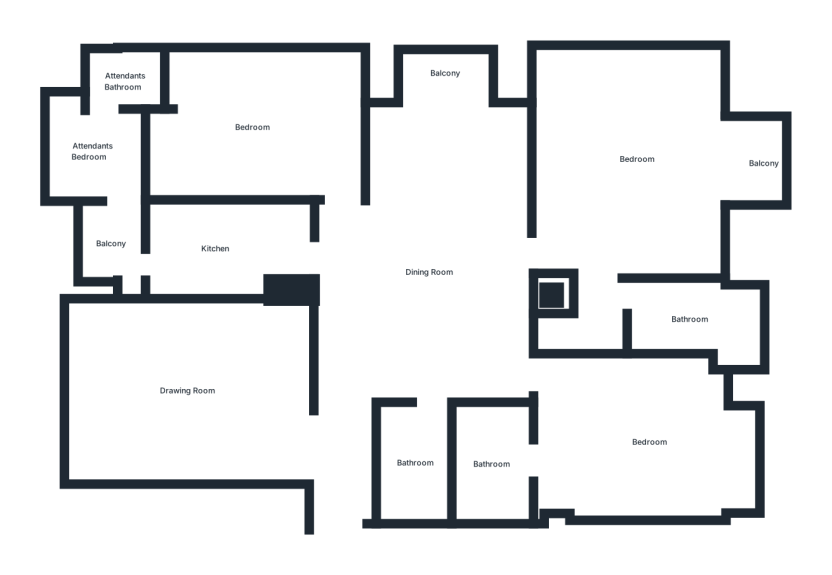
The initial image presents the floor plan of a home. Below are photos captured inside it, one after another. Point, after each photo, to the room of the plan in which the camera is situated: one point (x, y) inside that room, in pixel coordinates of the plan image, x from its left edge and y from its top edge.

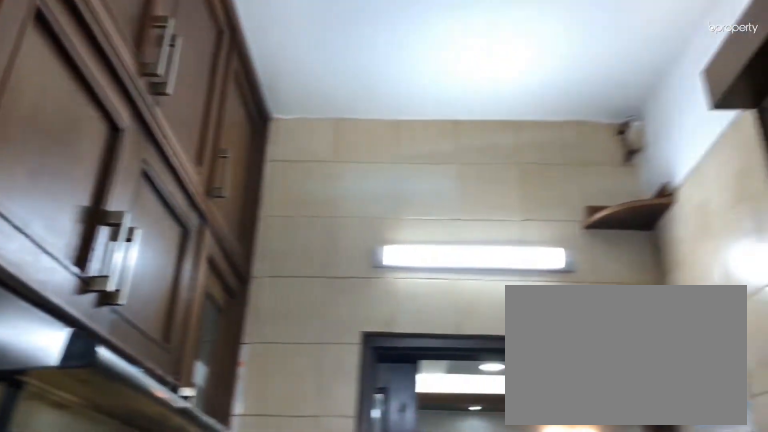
(220, 244)
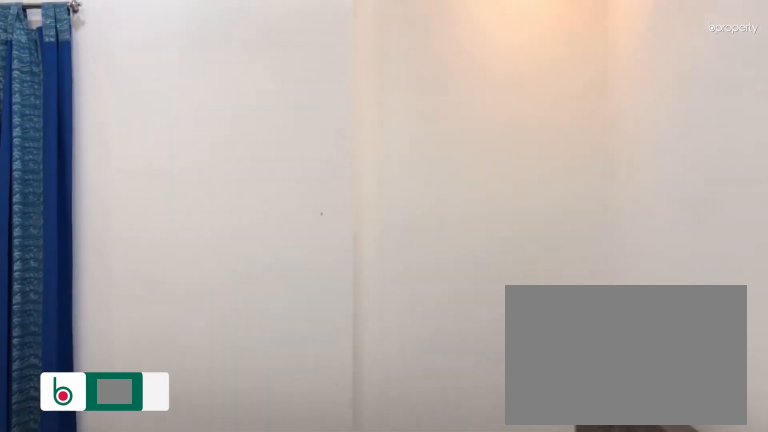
(251, 126)
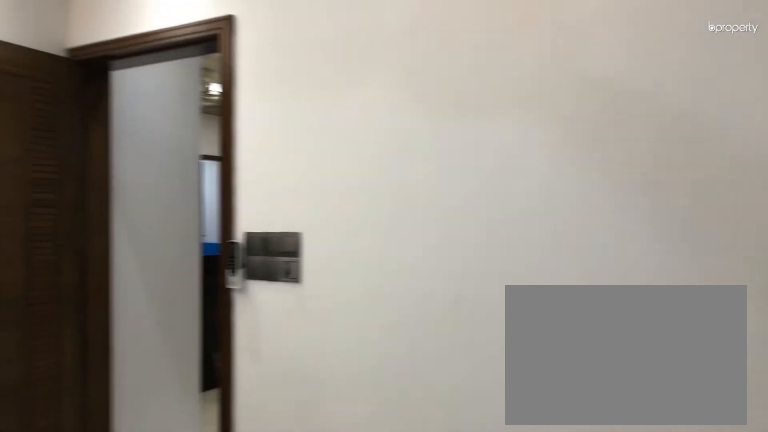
(251, 126)
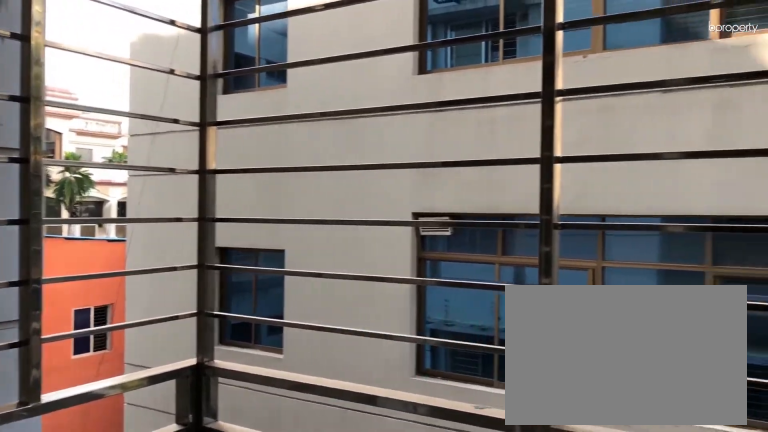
(447, 71)
